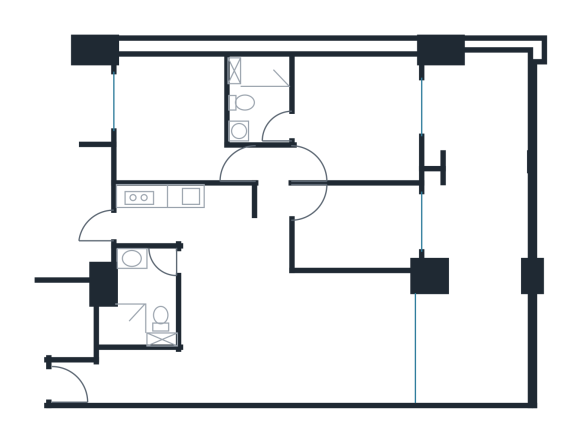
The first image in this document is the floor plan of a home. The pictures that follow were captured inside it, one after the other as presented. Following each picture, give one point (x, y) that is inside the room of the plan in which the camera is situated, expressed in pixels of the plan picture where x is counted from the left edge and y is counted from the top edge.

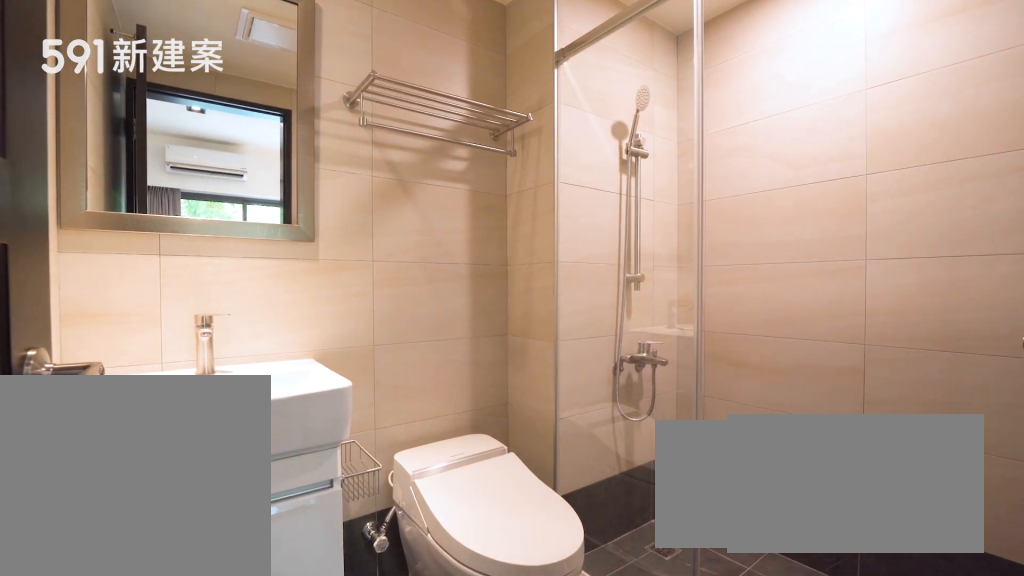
(261, 98)
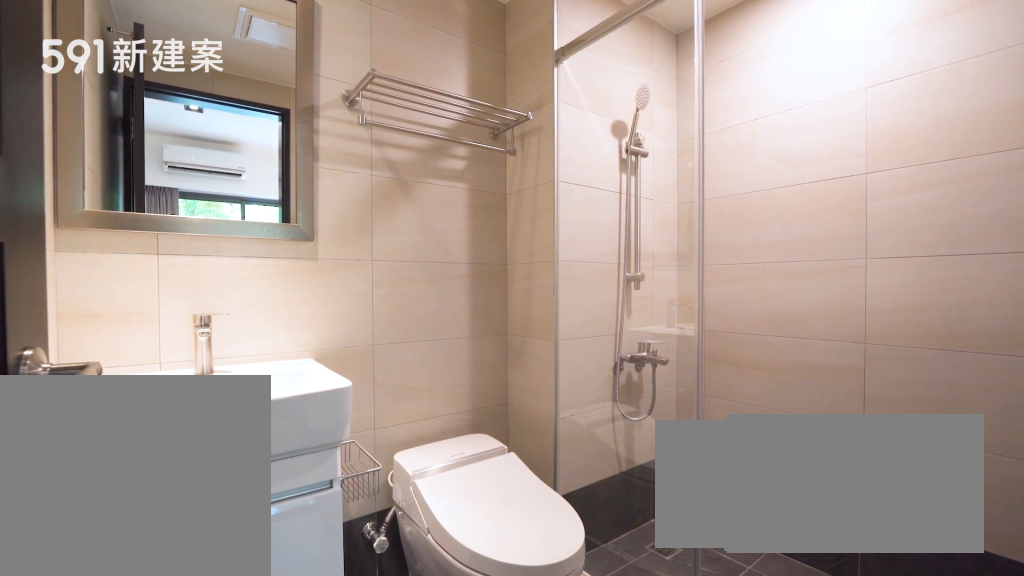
(261, 98)
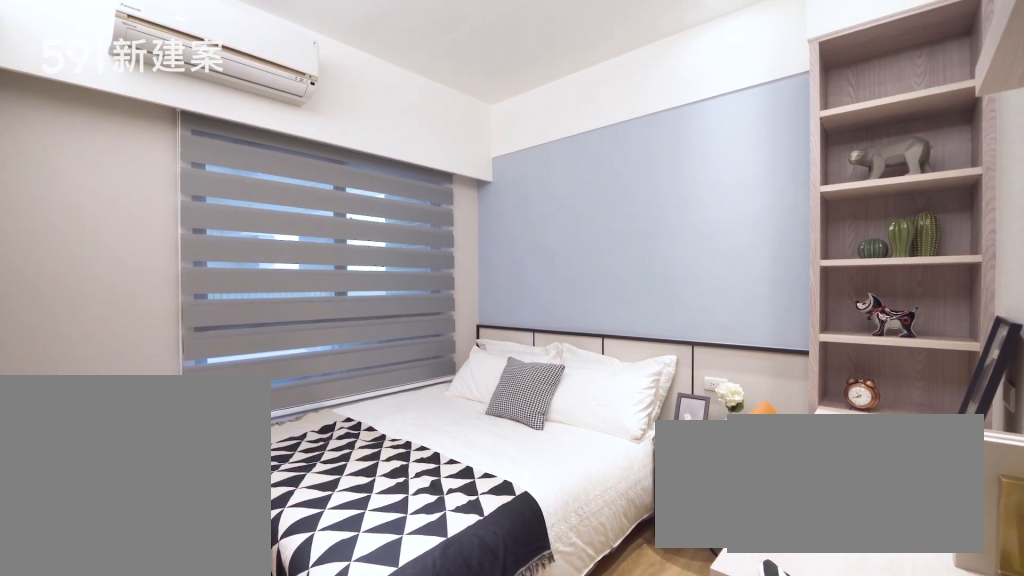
(174, 121)
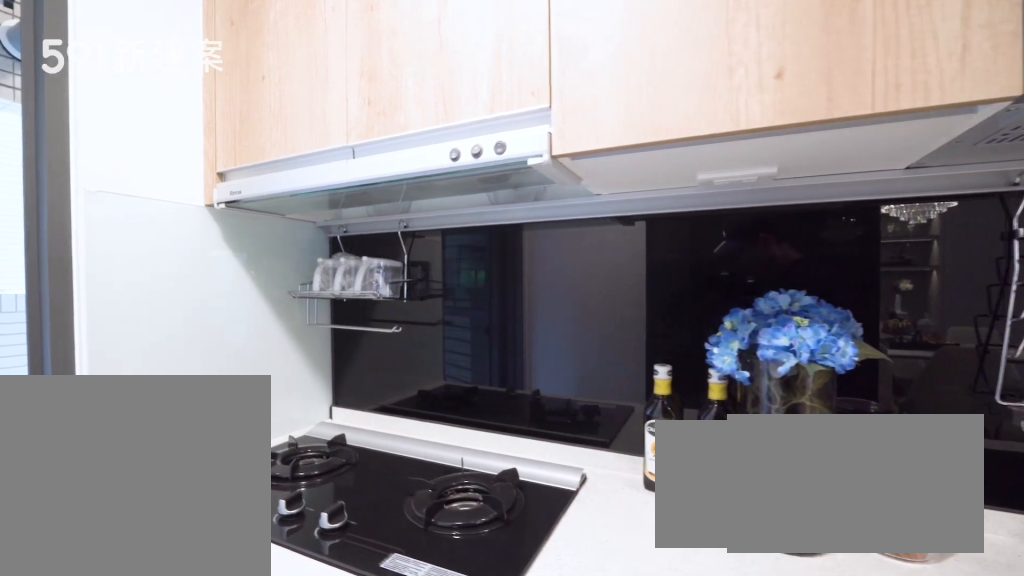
(184, 214)
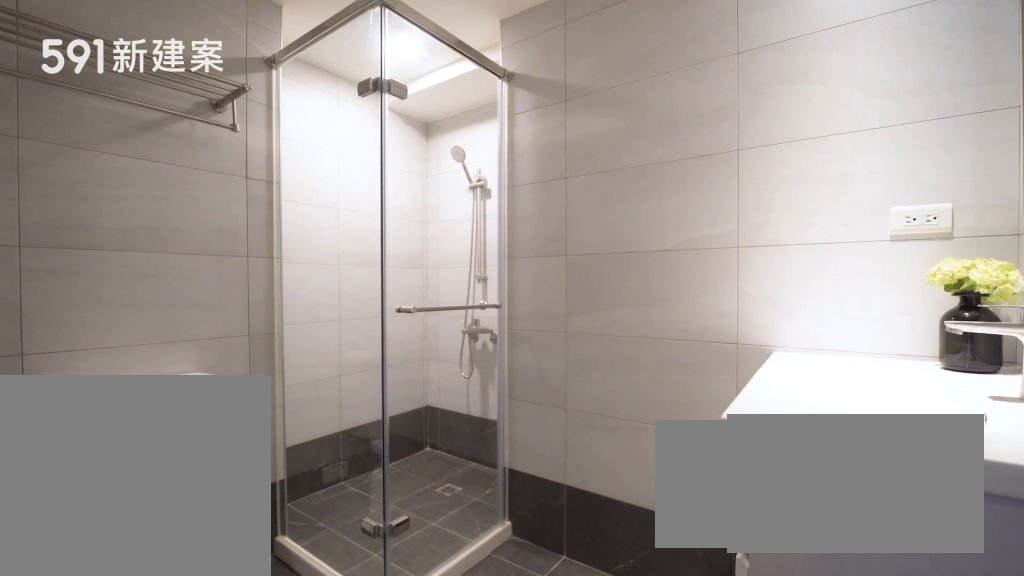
(140, 298)
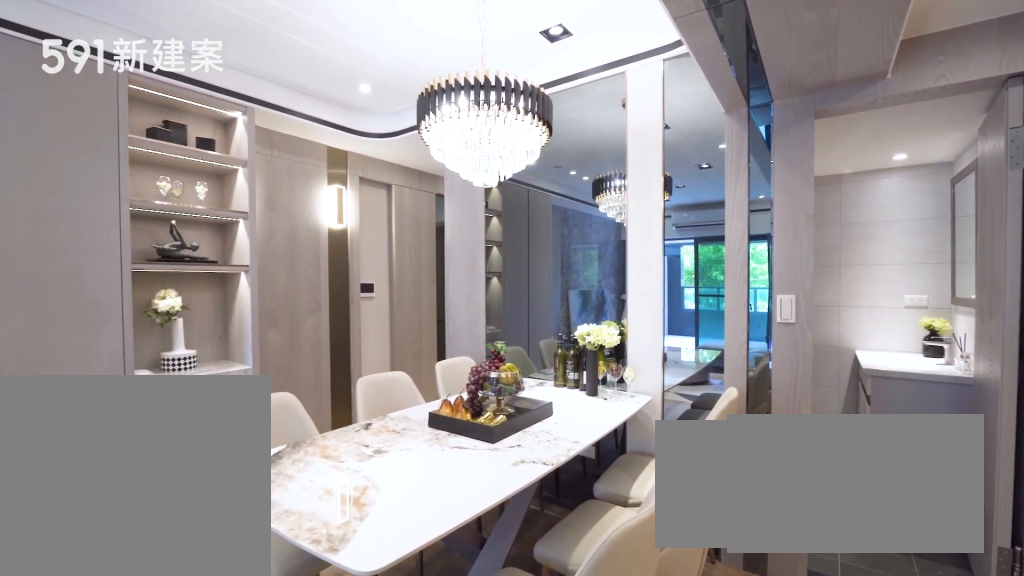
(235, 324)
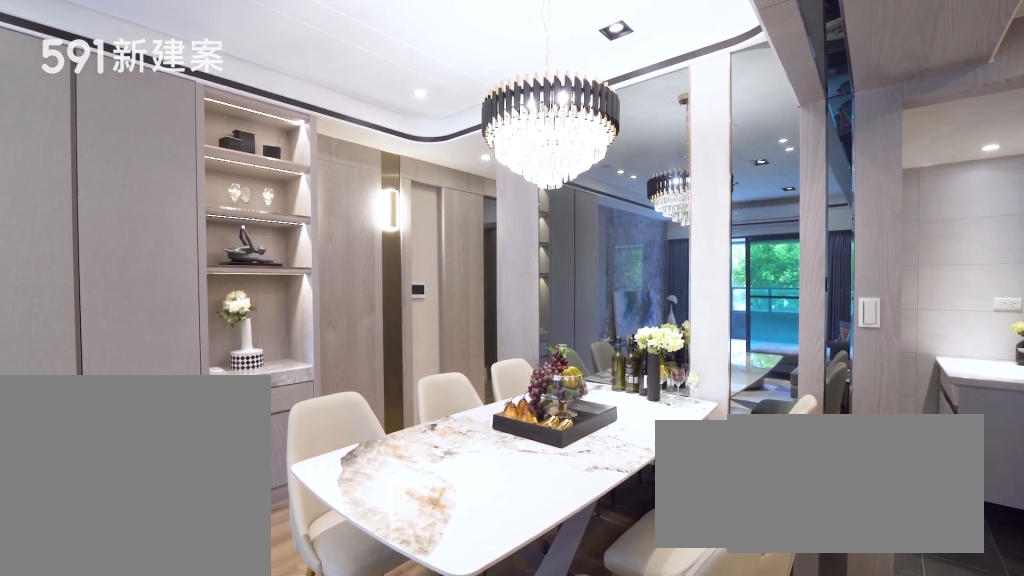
(235, 324)
